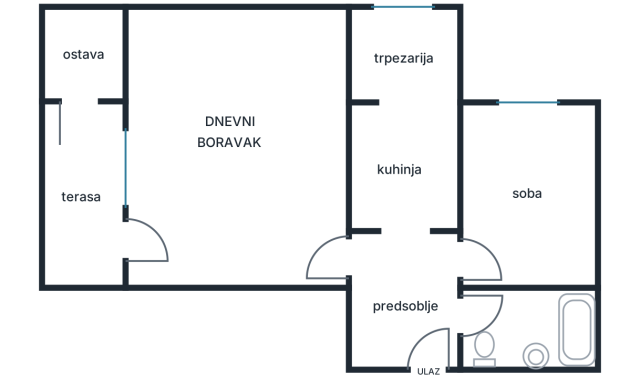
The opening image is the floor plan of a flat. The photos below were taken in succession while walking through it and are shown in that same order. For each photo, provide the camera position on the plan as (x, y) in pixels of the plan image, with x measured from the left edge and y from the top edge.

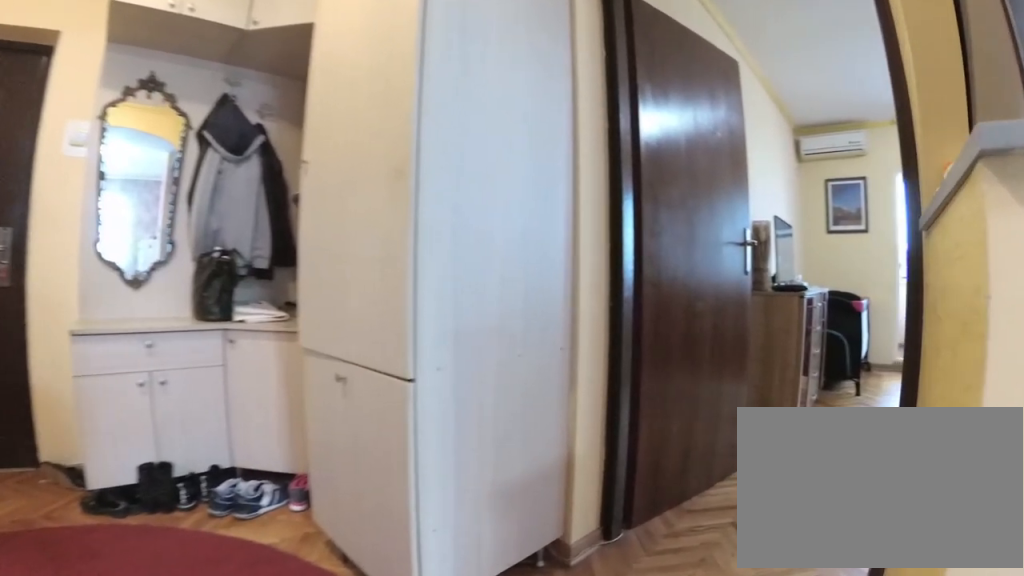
(411, 238)
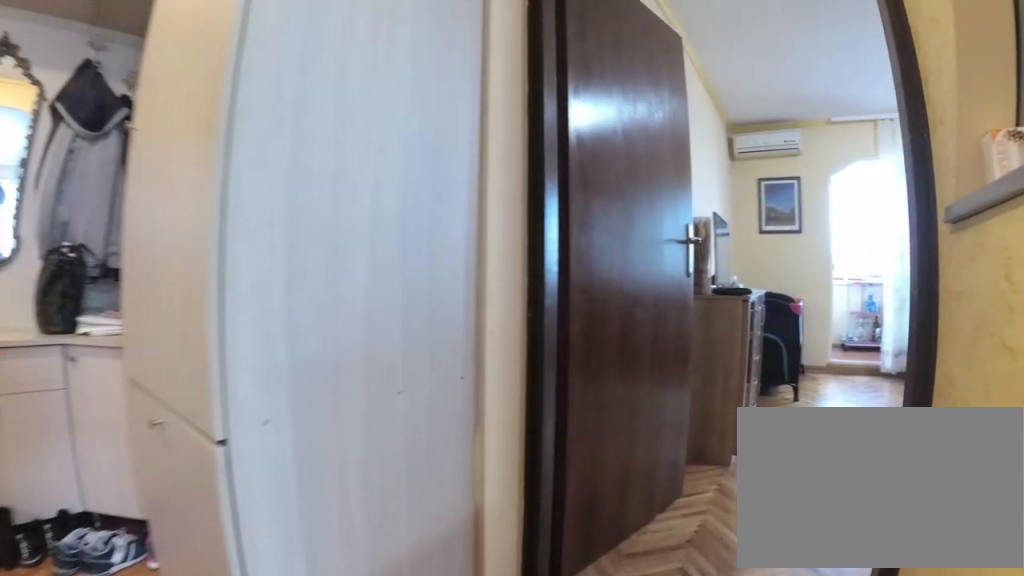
(401, 248)
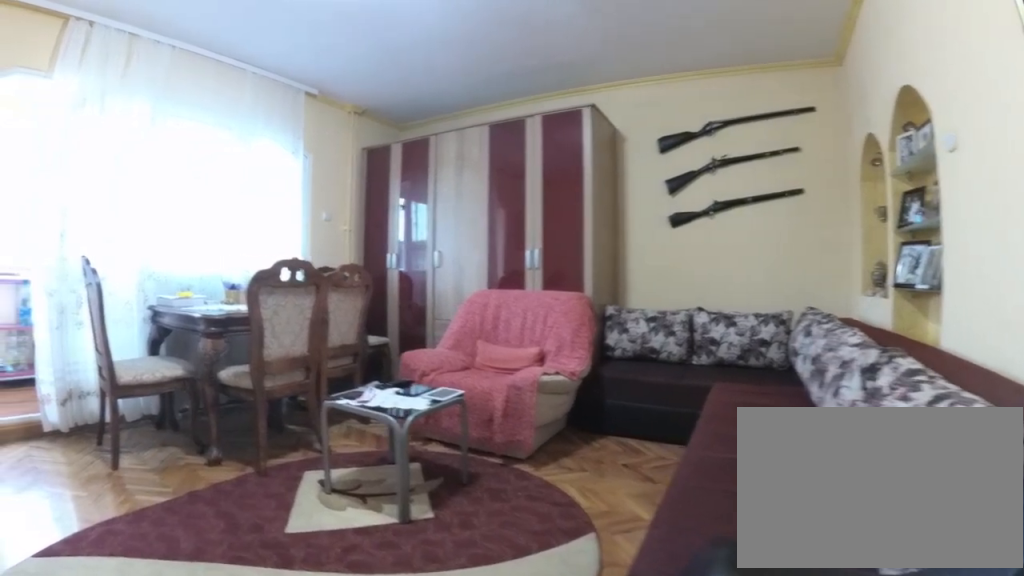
(327, 237)
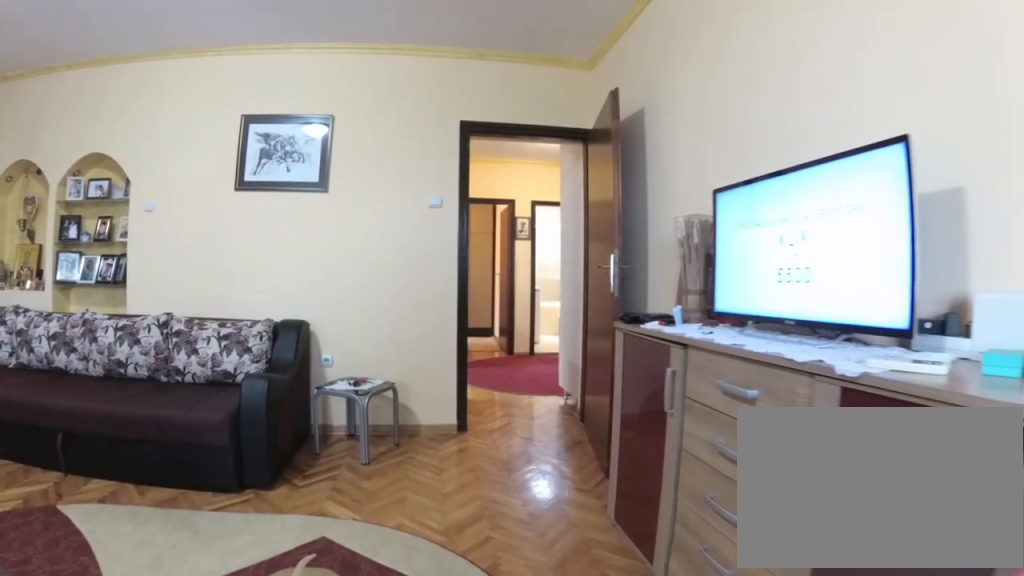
(168, 240)
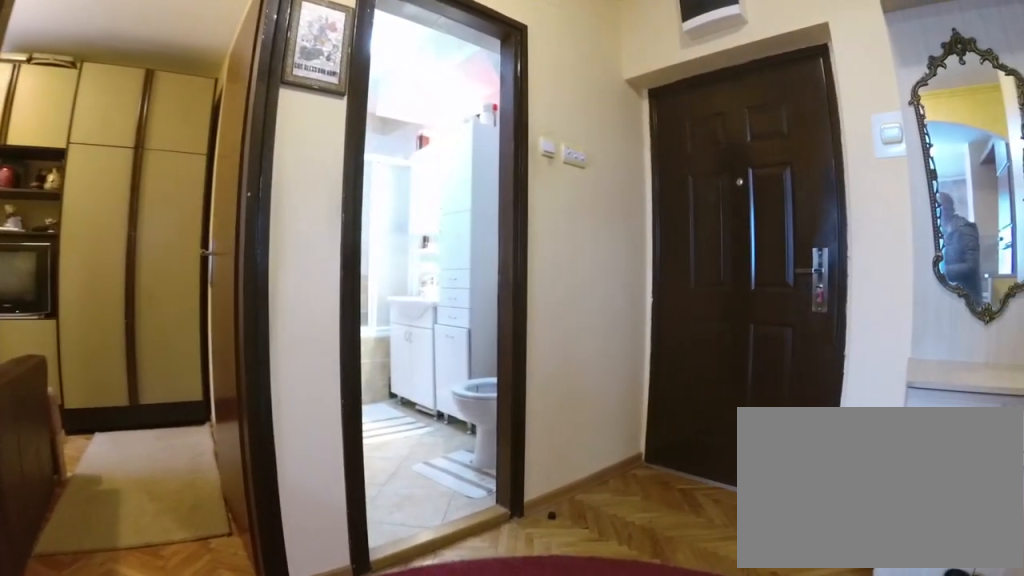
(382, 276)
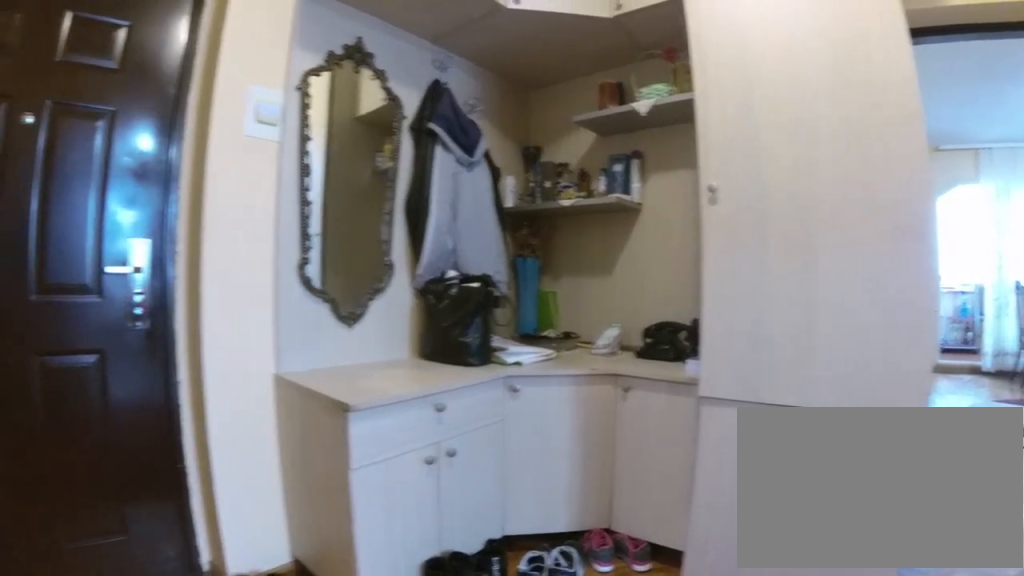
(439, 291)
